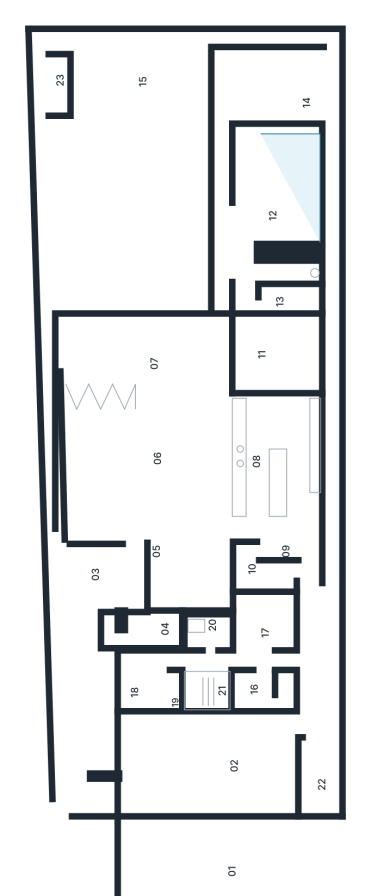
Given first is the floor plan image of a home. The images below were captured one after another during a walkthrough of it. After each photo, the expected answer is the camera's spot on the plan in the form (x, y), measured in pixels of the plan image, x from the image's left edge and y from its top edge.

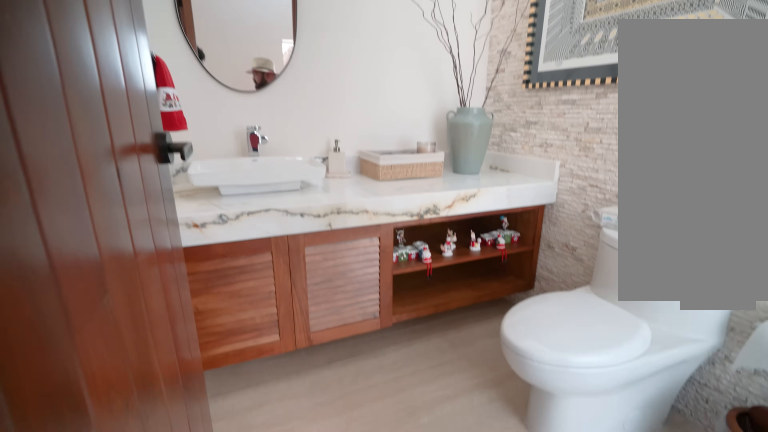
(136, 622)
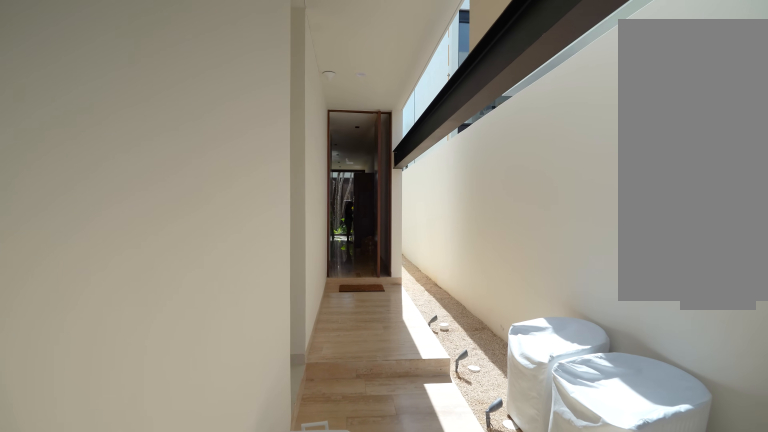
(310, 725)
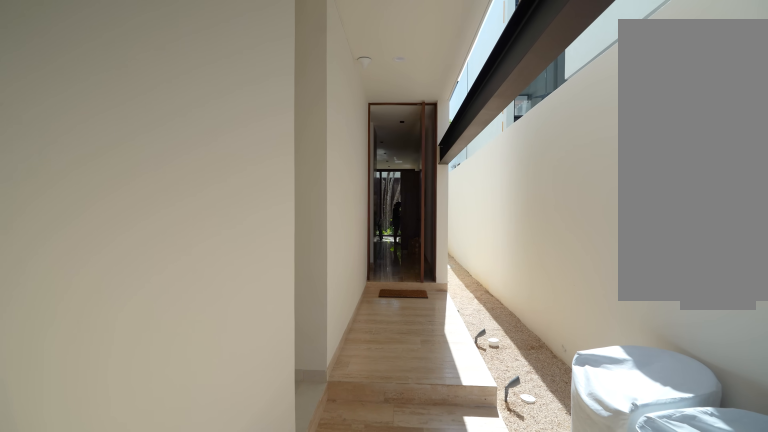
(310, 726)
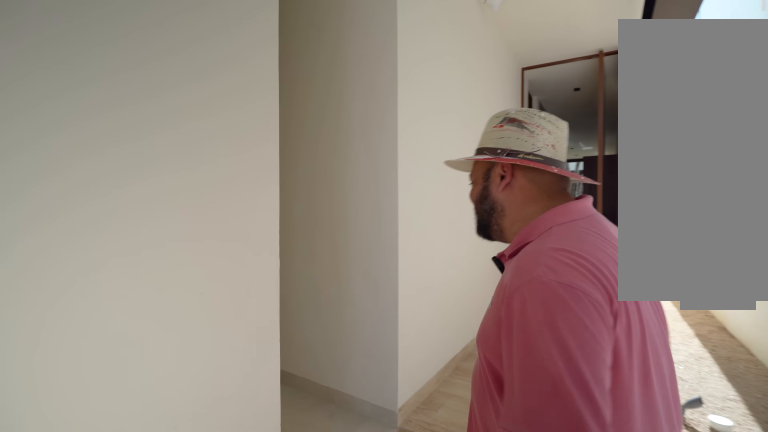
(311, 683)
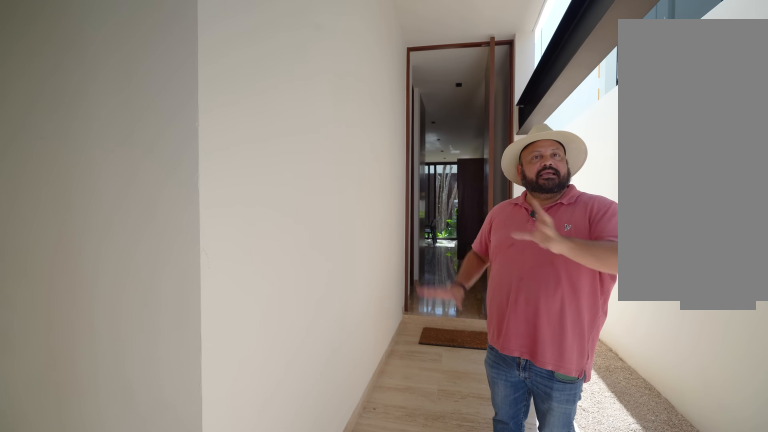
(308, 657)
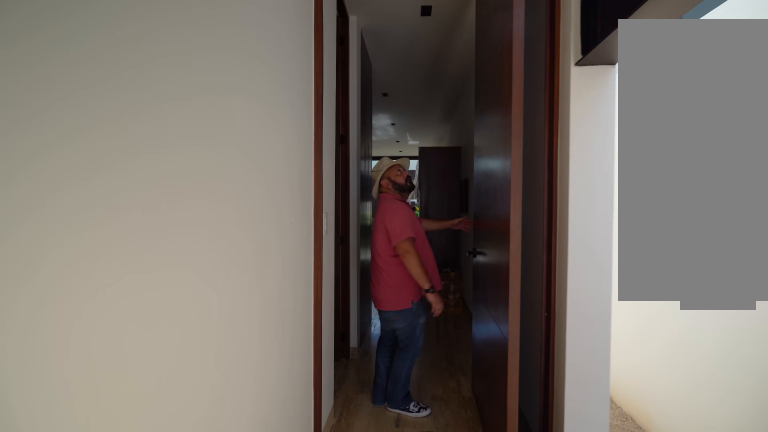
(311, 639)
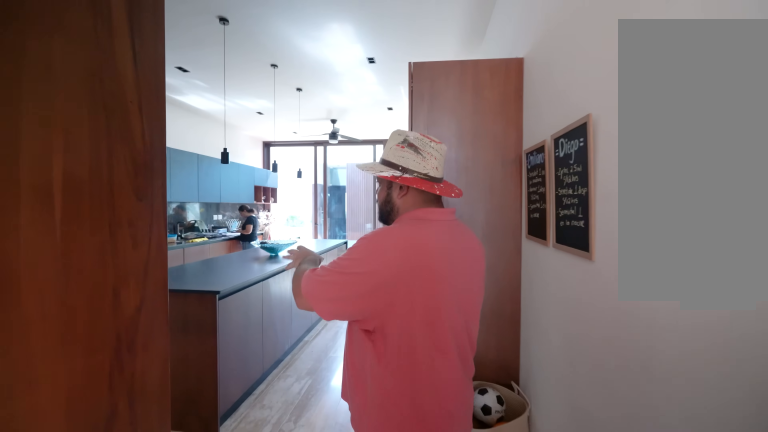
(308, 567)
